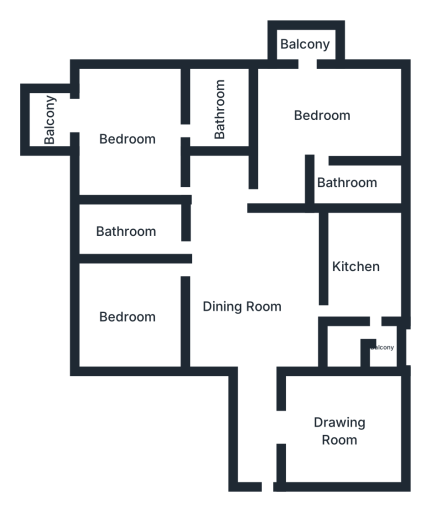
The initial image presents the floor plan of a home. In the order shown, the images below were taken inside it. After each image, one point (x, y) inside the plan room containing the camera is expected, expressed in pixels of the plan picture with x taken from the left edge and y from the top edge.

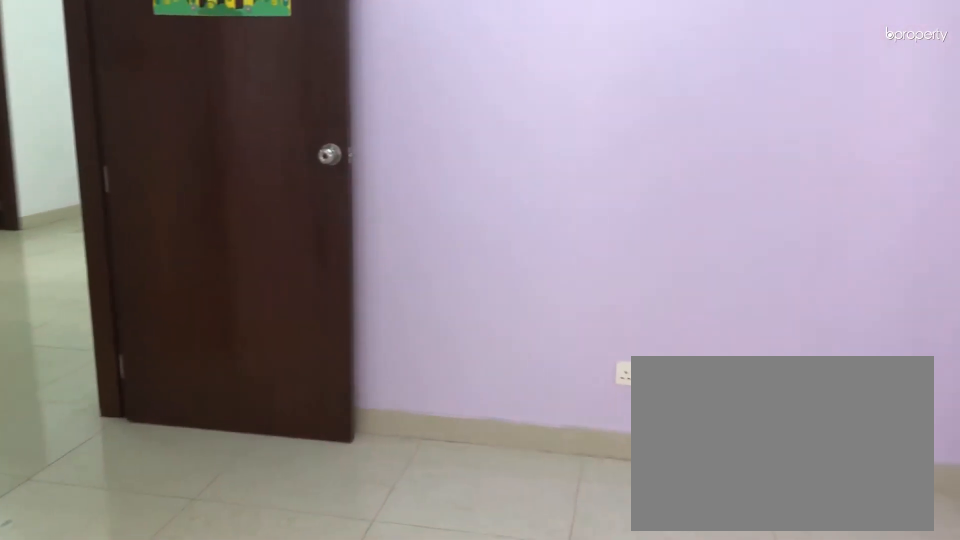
(127, 140)
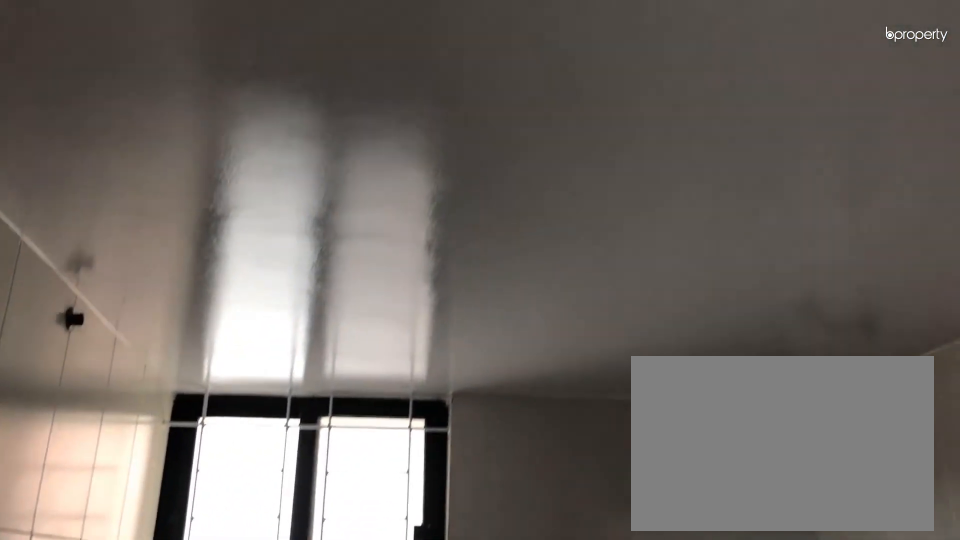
(216, 109)
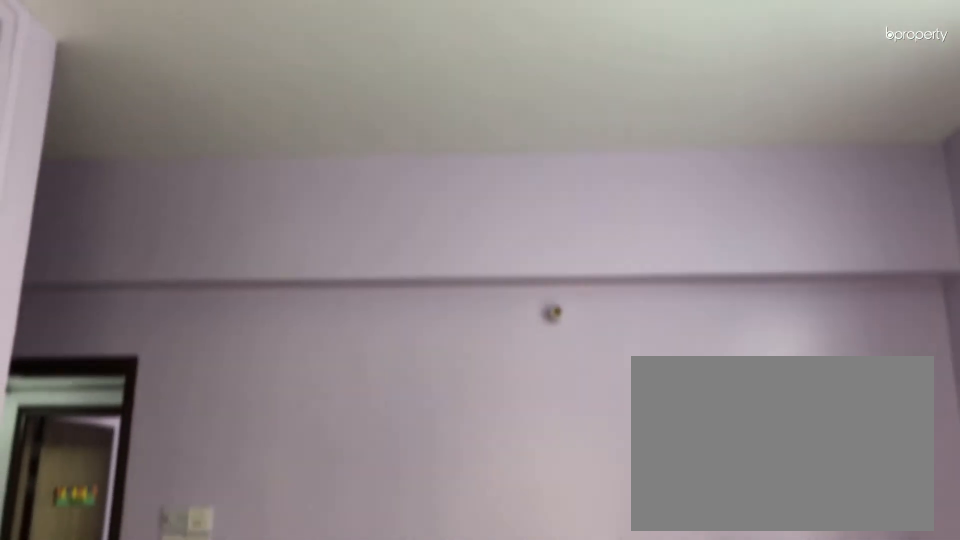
(325, 115)
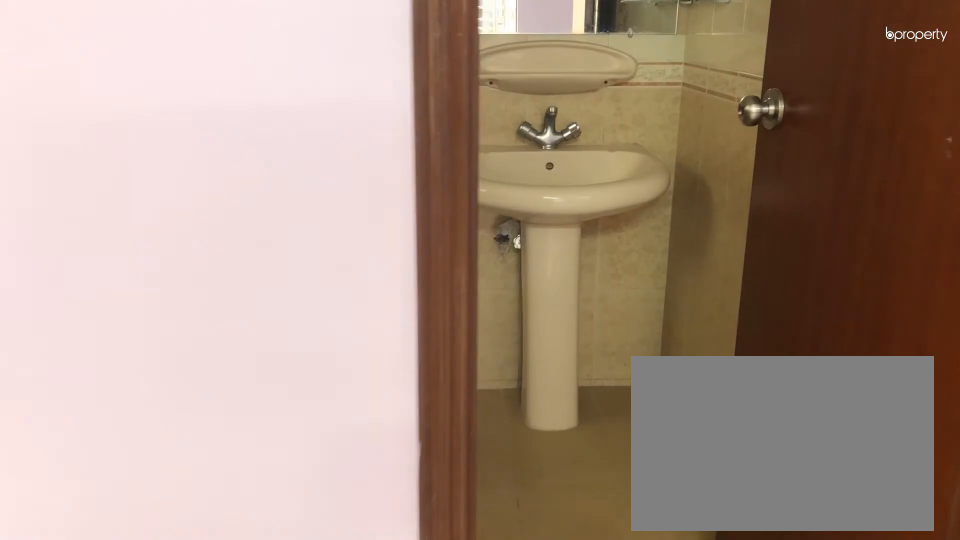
(356, 180)
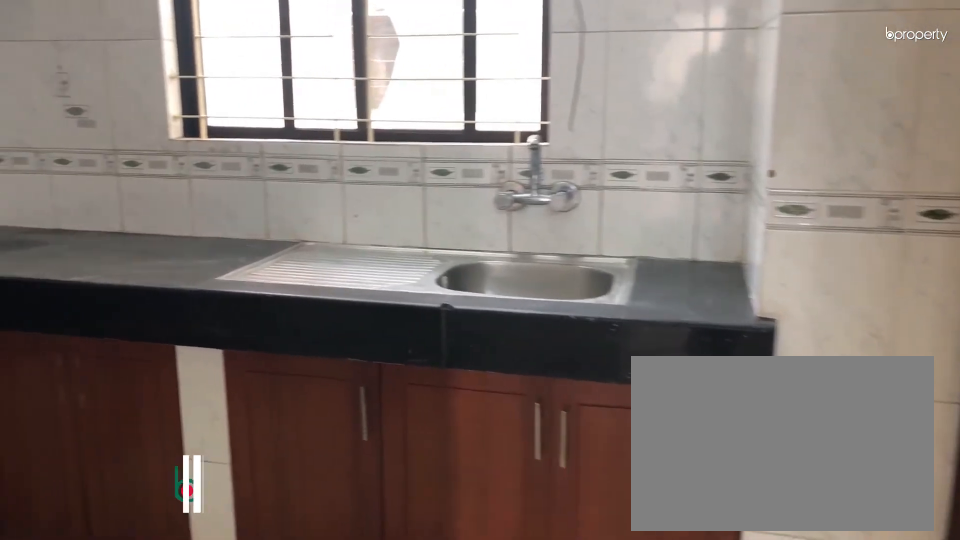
(356, 270)
